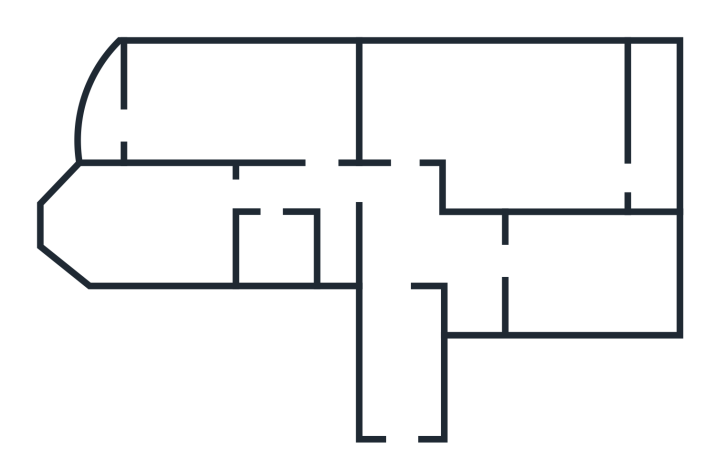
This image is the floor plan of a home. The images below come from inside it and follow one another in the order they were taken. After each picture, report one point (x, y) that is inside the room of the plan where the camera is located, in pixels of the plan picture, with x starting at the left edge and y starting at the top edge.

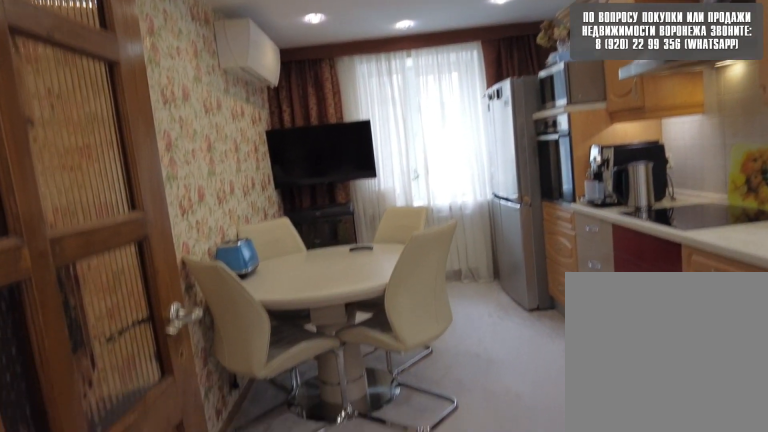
(563, 274)
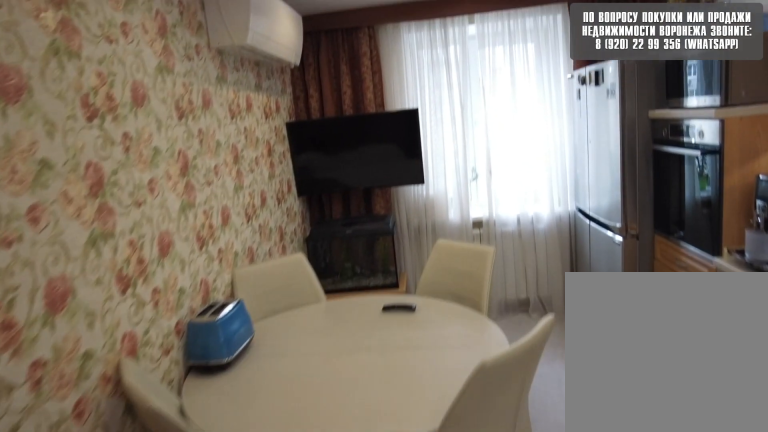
(563, 274)
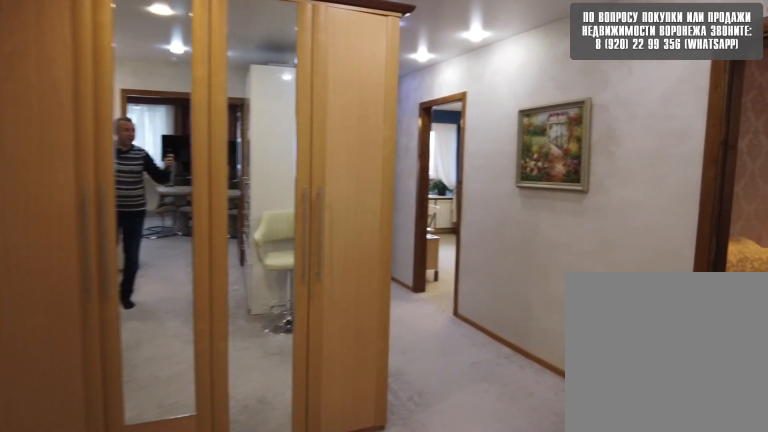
(414, 251)
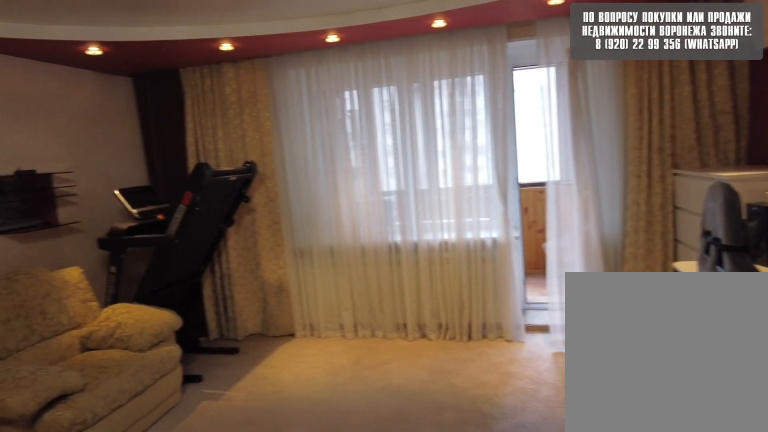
(458, 114)
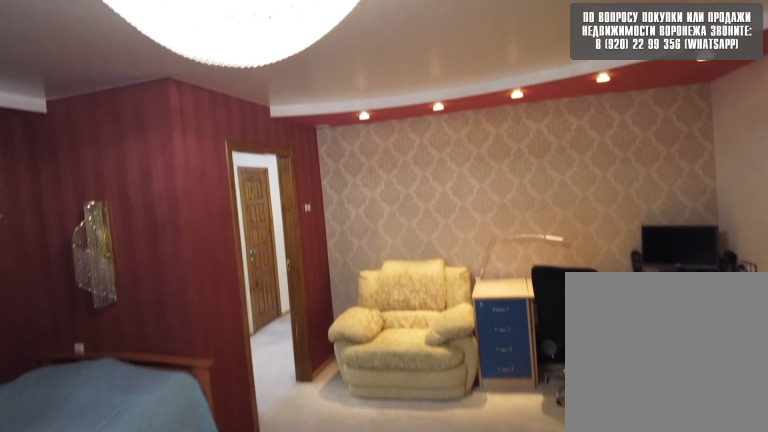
(458, 114)
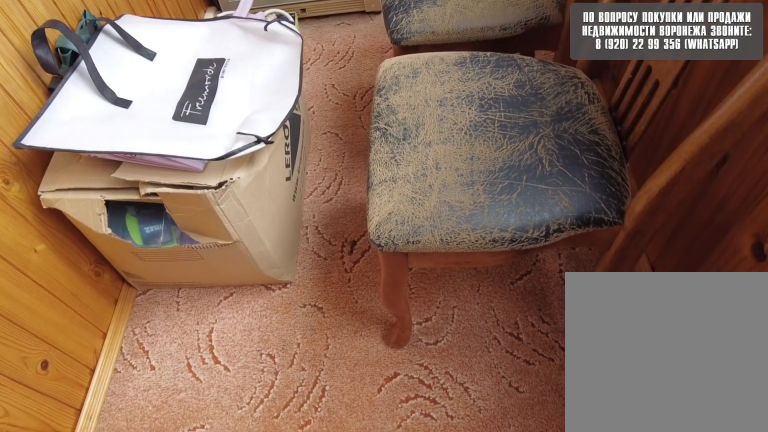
(668, 171)
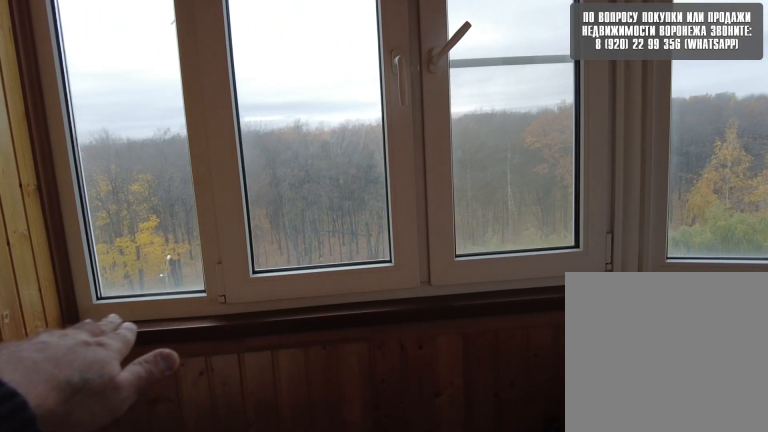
(109, 117)
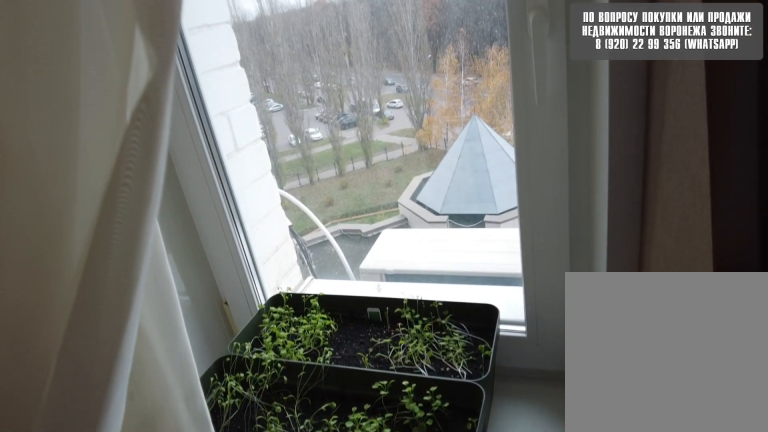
(163, 218)
